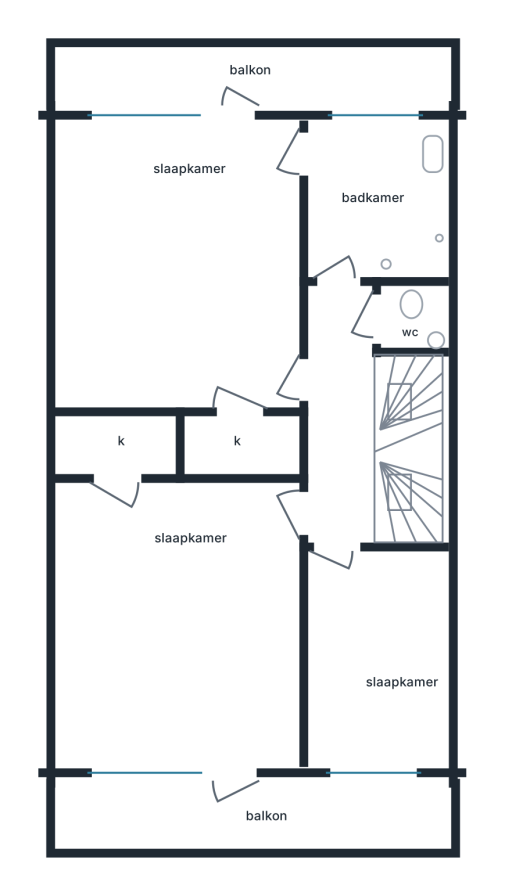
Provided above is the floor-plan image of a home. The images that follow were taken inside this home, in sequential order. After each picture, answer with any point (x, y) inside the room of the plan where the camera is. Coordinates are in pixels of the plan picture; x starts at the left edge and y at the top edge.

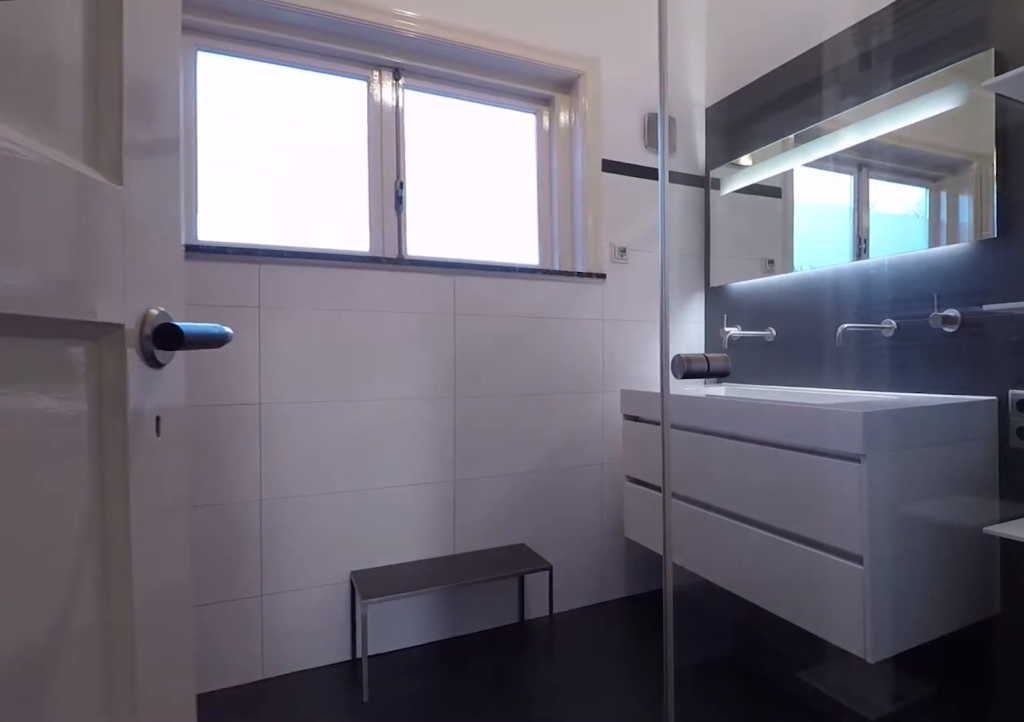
(376, 202)
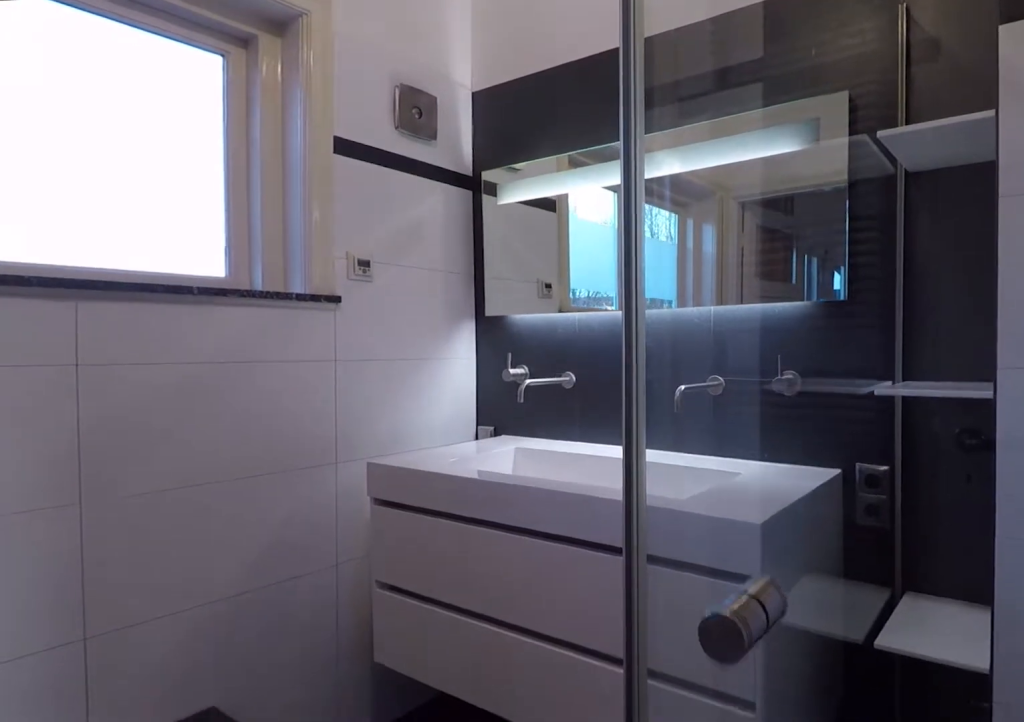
(376, 202)
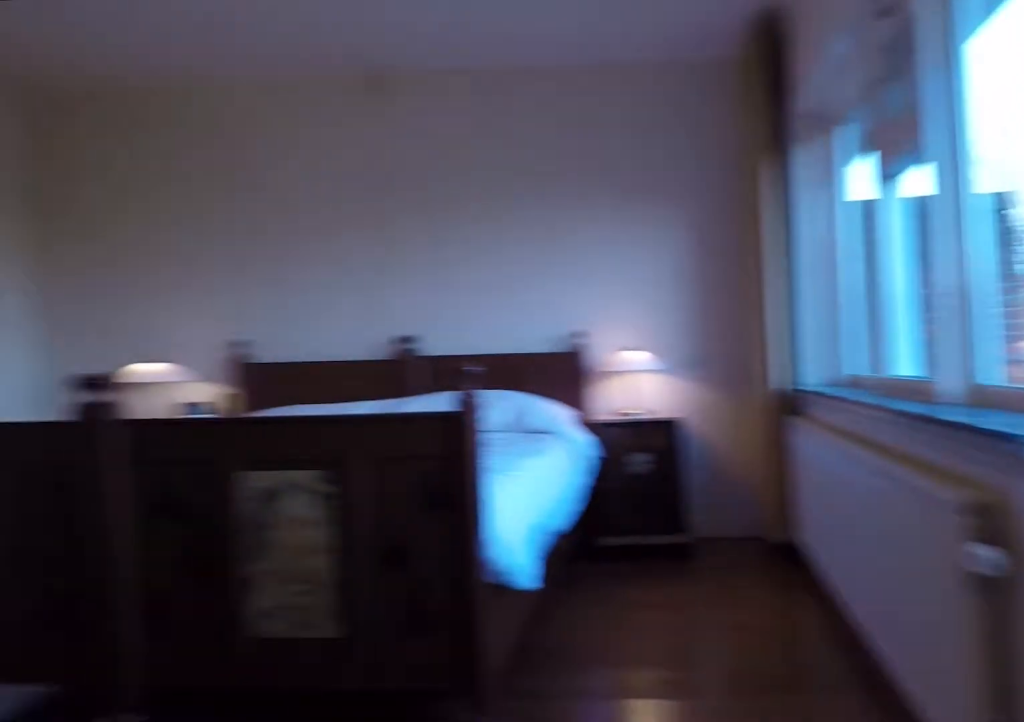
(180, 261)
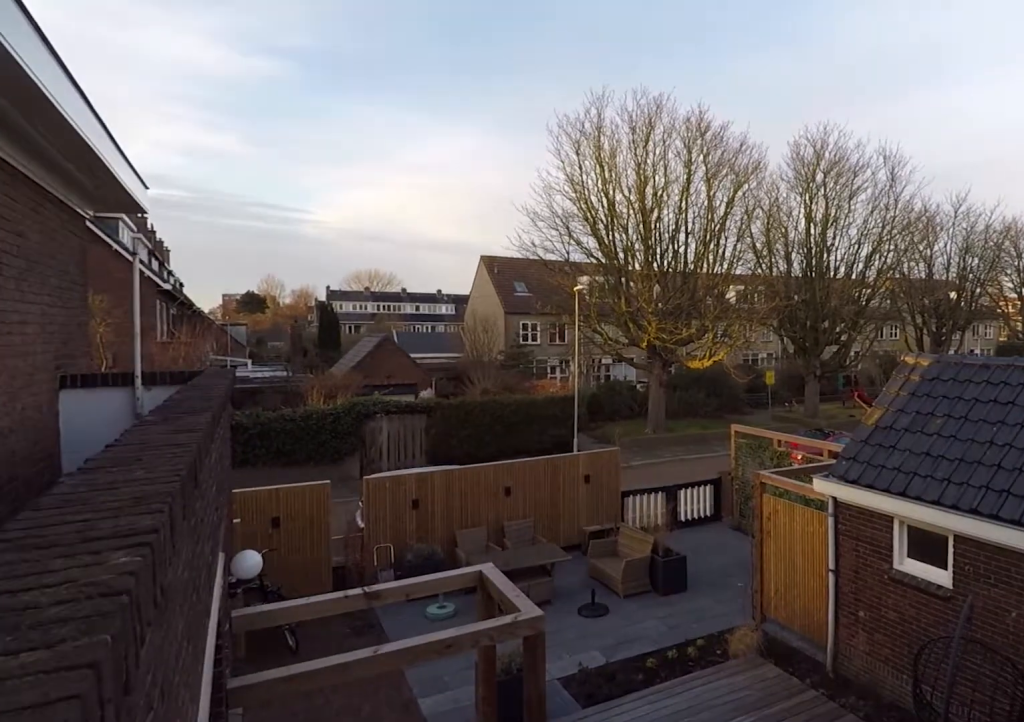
(248, 78)
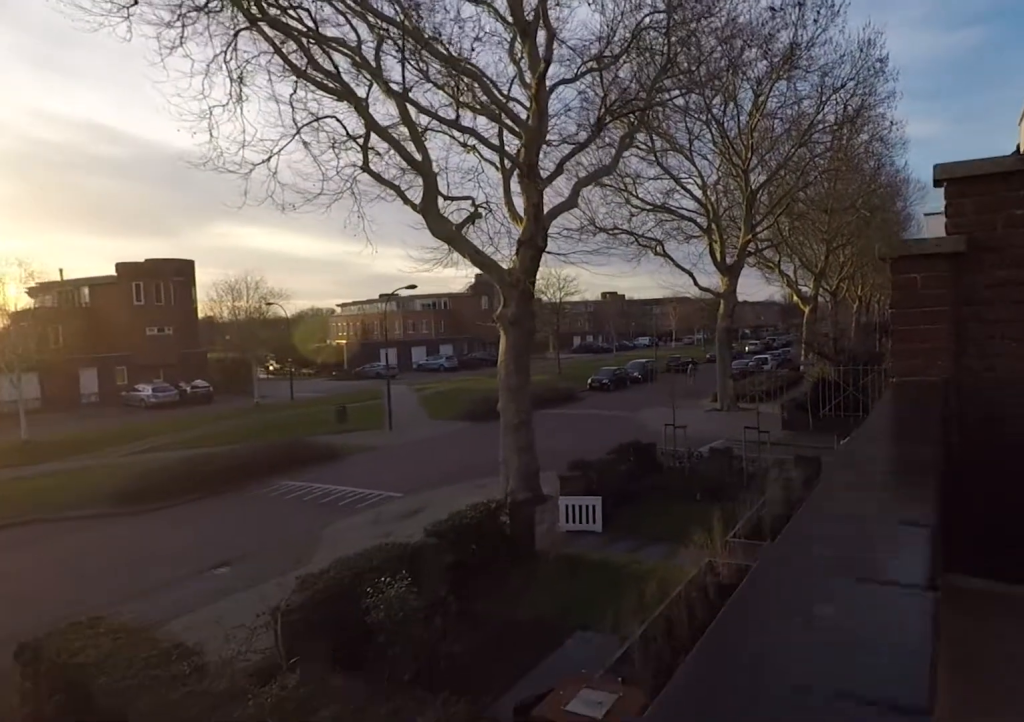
(248, 816)
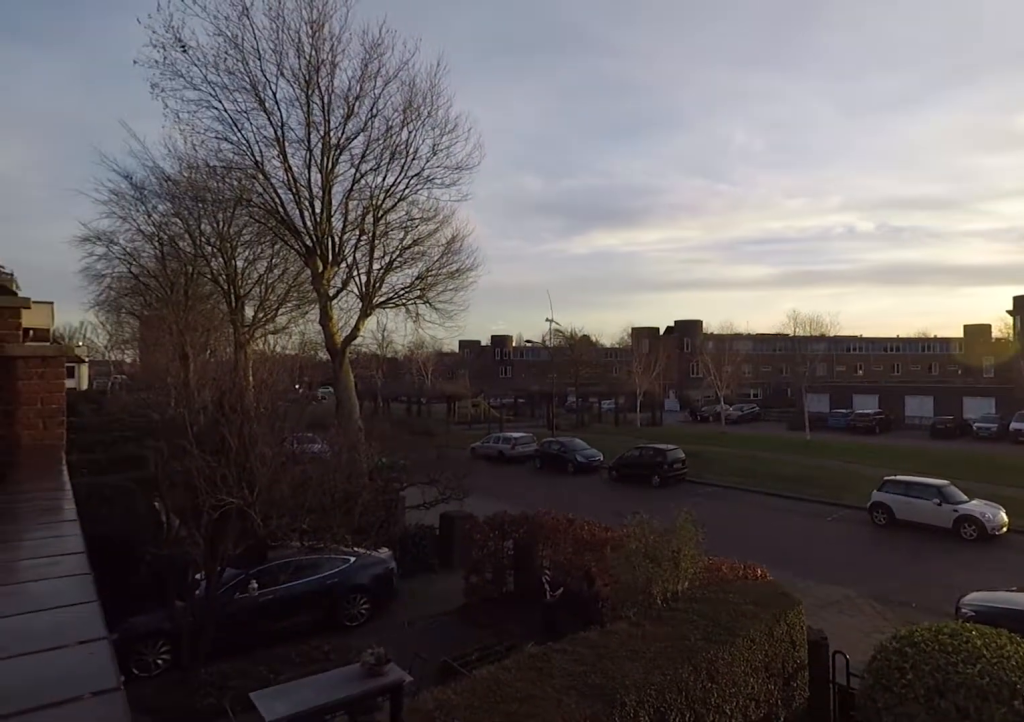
(248, 816)
